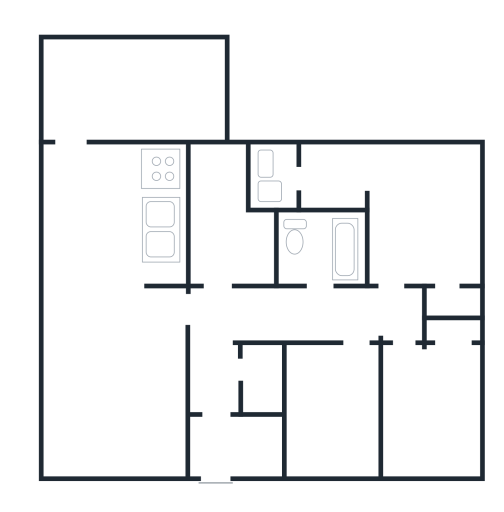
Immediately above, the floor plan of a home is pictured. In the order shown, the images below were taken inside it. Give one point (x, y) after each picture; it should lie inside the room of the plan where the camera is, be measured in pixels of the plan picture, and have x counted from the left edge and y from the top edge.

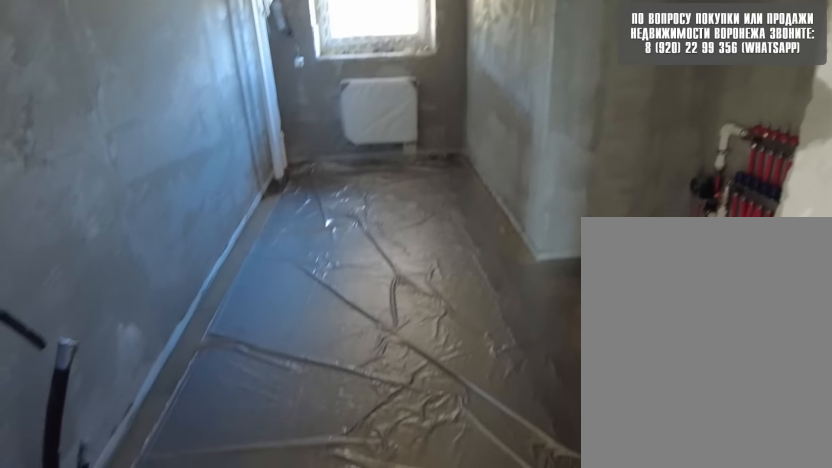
(233, 266)
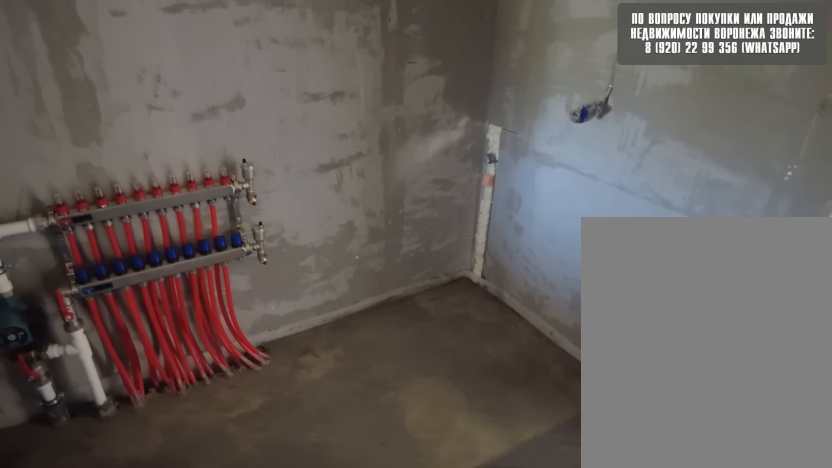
(236, 256)
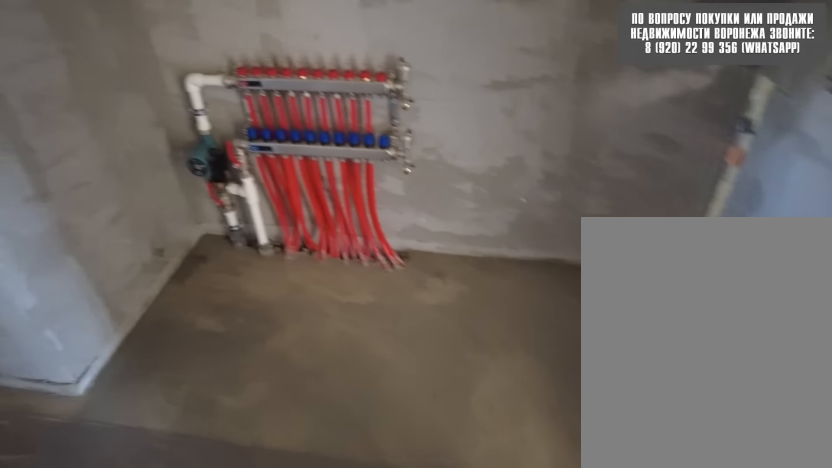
(236, 256)
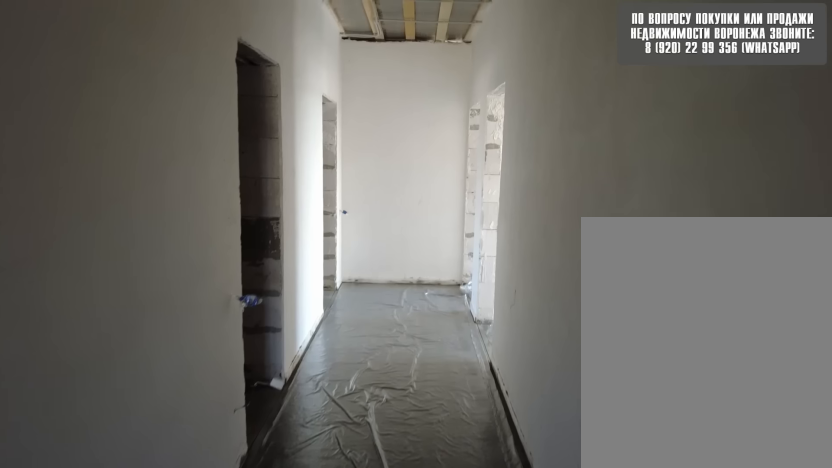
(224, 329)
